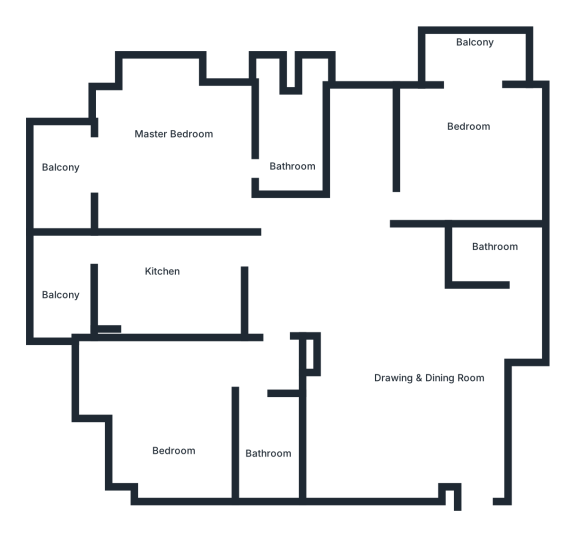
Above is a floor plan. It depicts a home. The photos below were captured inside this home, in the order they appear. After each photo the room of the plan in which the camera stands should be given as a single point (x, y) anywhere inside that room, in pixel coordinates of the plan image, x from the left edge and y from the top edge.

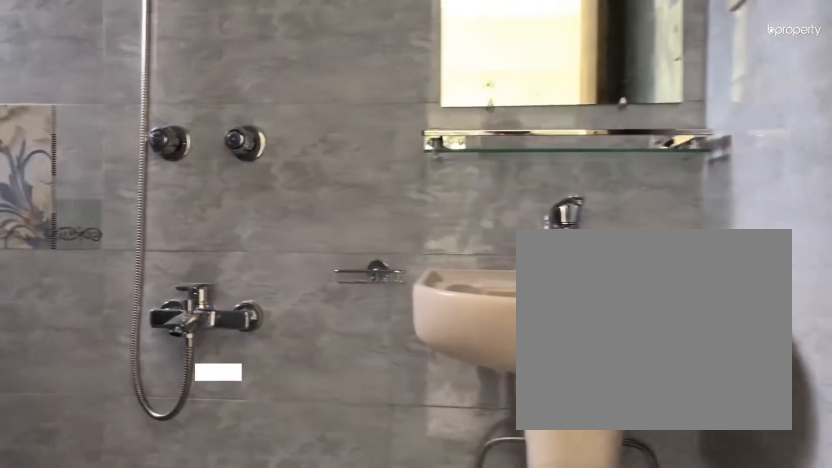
(282, 140)
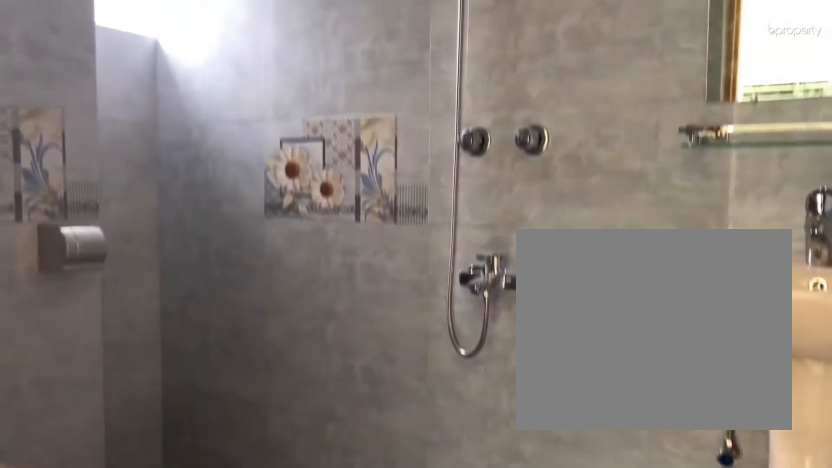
(282, 139)
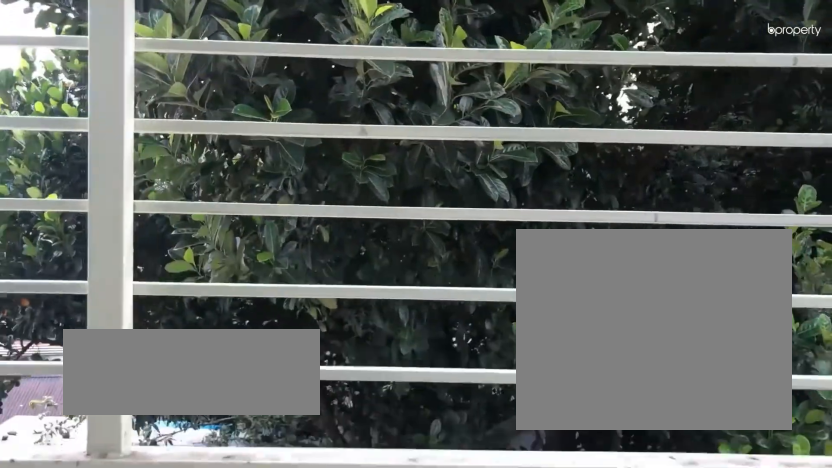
(66, 178)
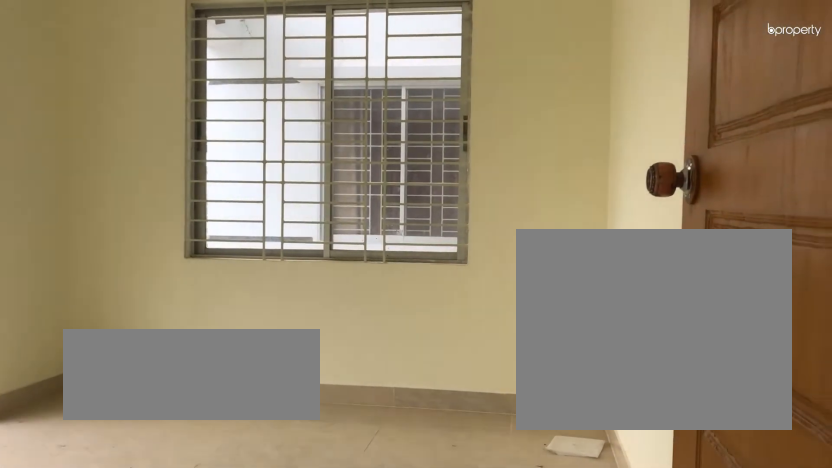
(466, 145)
